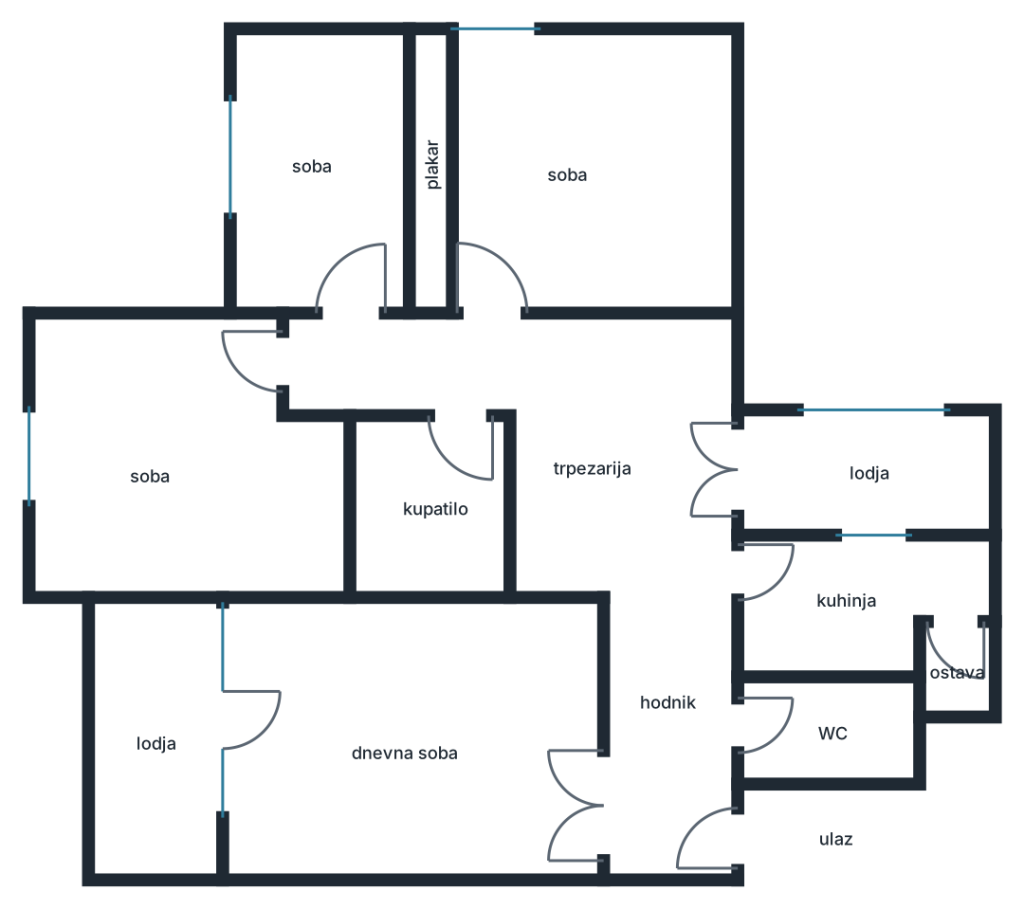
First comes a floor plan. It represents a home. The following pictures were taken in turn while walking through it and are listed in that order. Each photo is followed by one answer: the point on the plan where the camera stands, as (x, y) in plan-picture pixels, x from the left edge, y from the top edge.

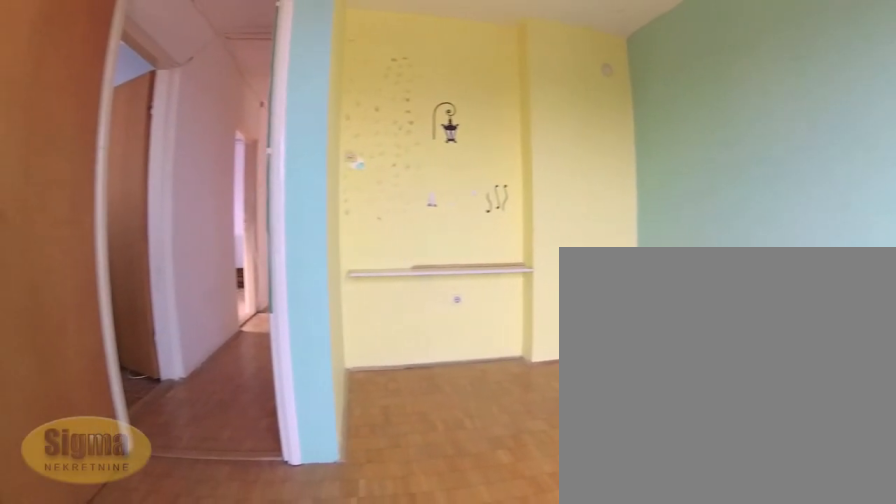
(67, 388)
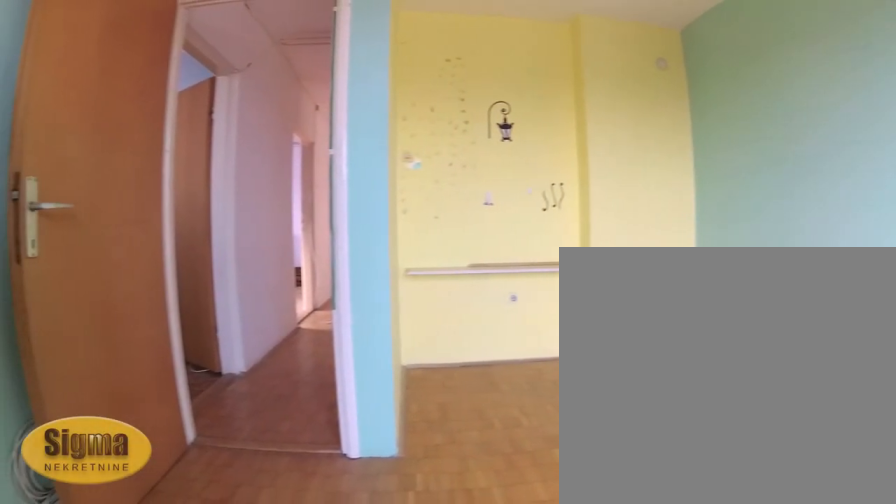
(66, 389)
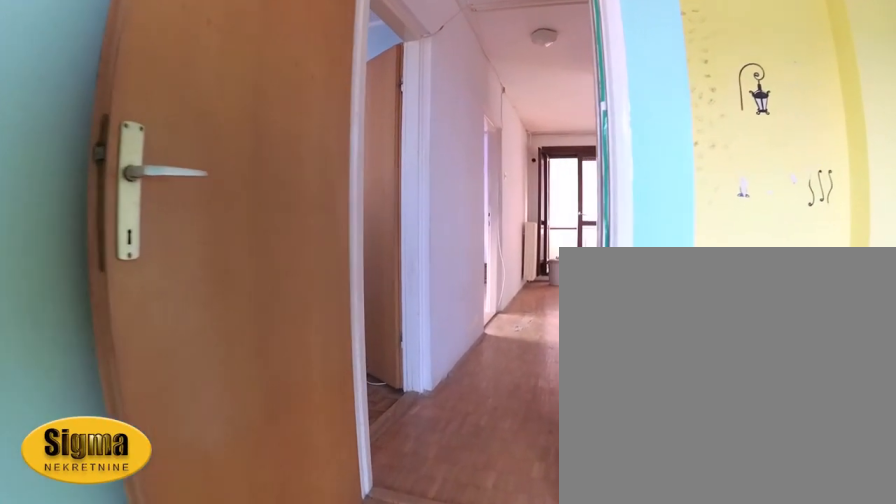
(153, 383)
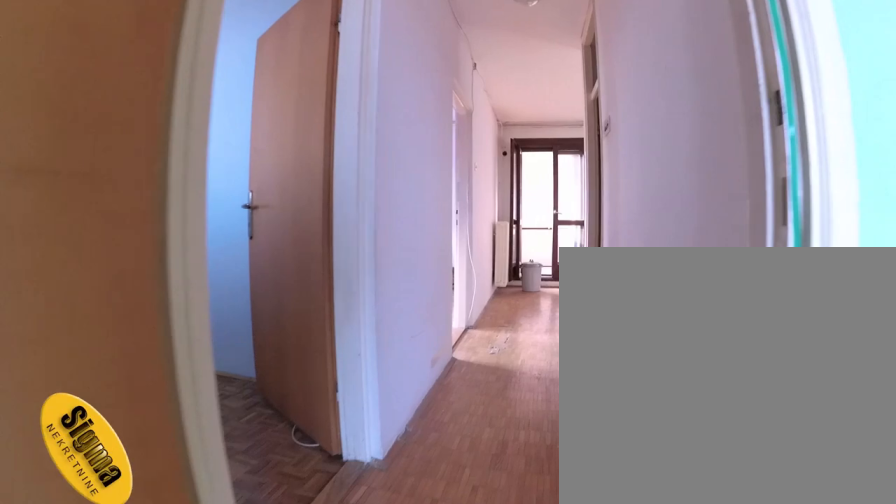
(231, 376)
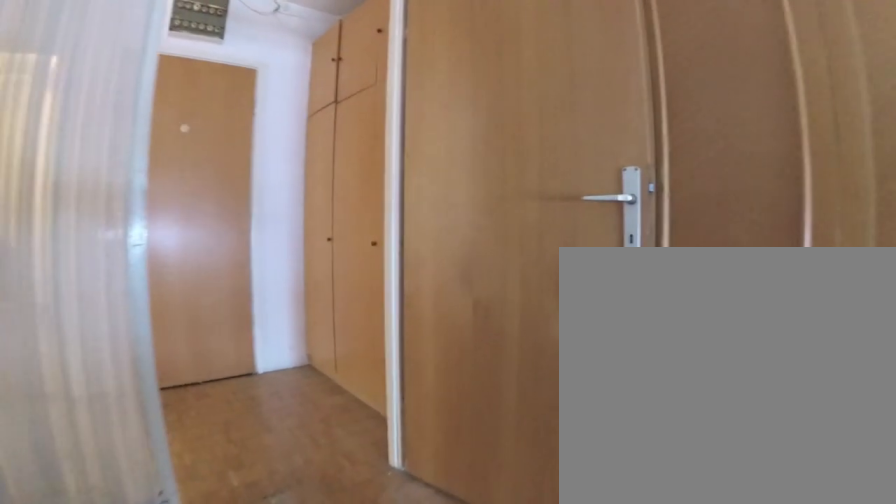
(513, 789)
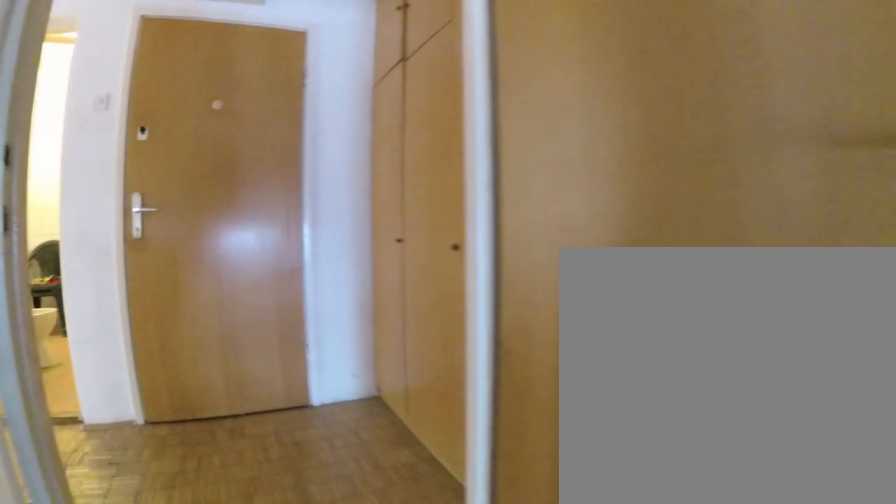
(582, 799)
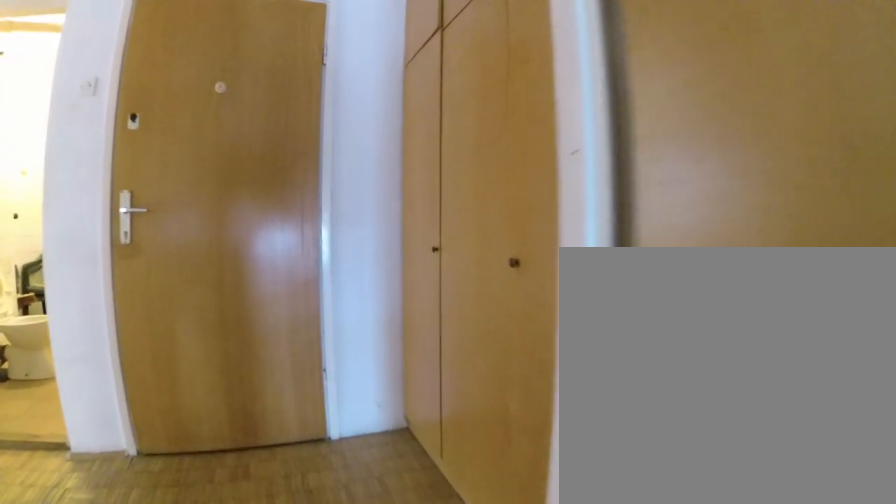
(604, 812)
